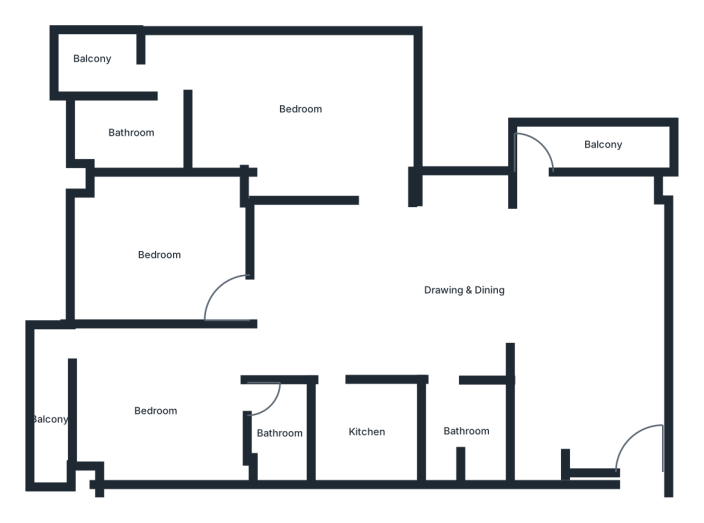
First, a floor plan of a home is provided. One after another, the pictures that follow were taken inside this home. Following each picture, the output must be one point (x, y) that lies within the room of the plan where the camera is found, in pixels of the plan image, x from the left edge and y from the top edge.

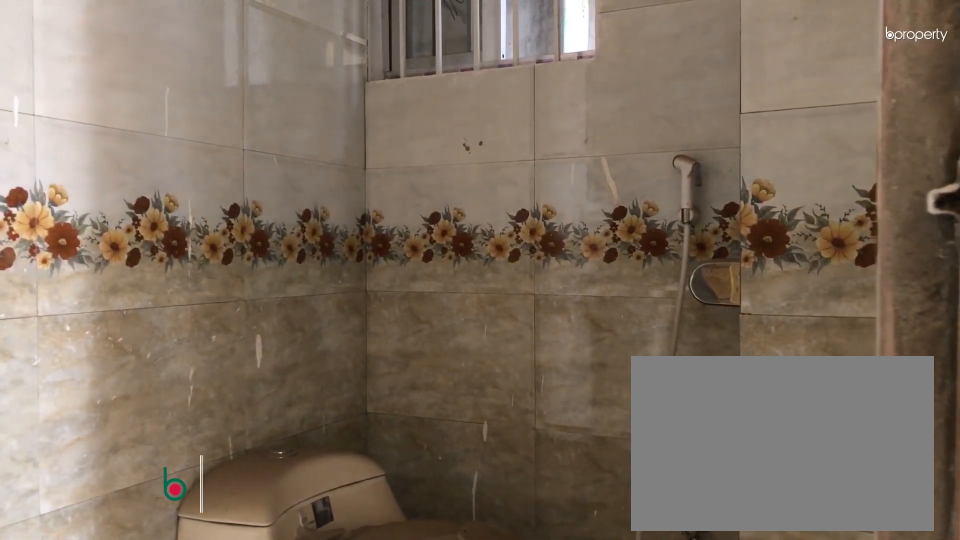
(279, 430)
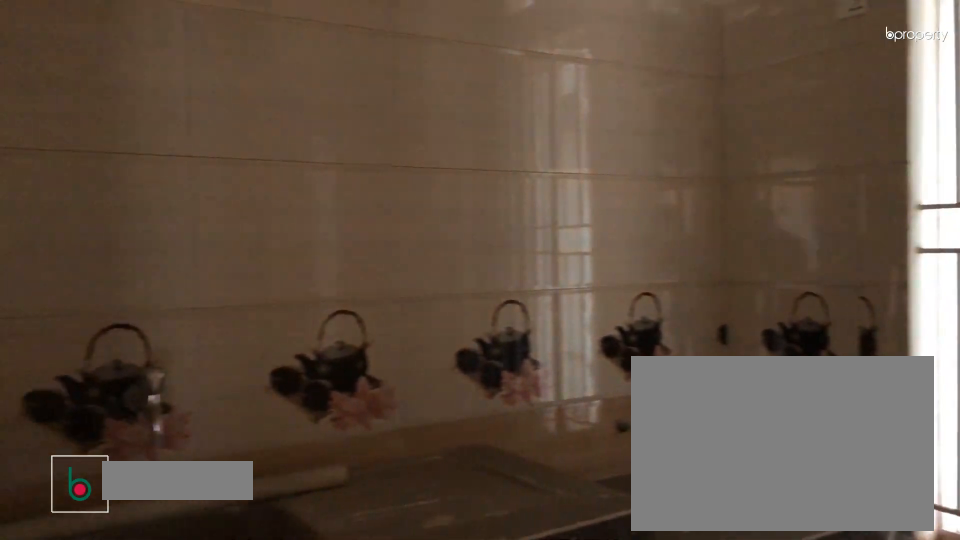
(369, 432)
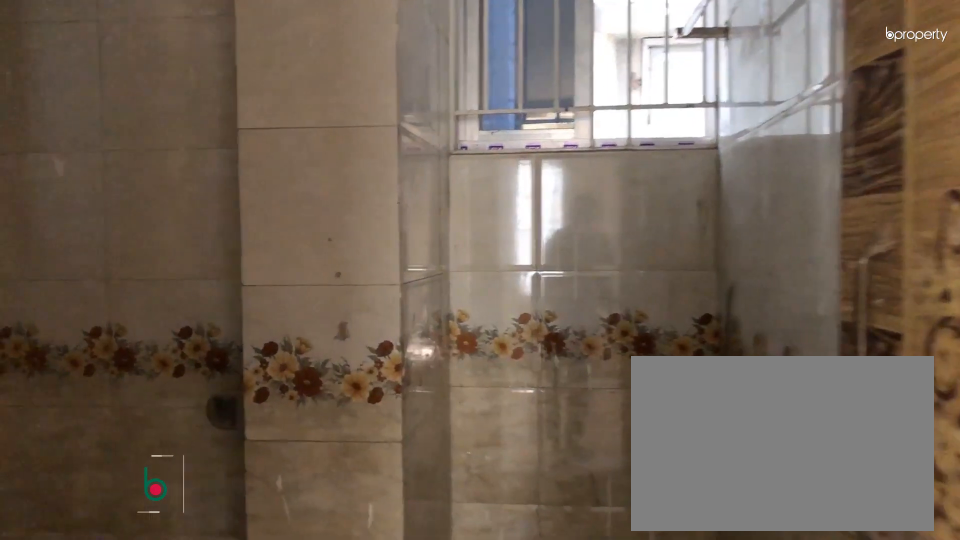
(465, 422)
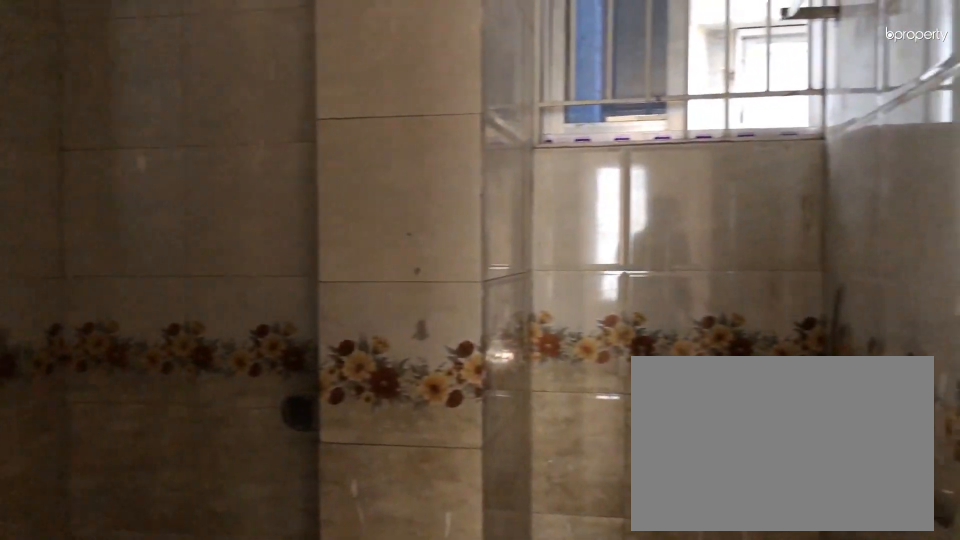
(465, 422)
